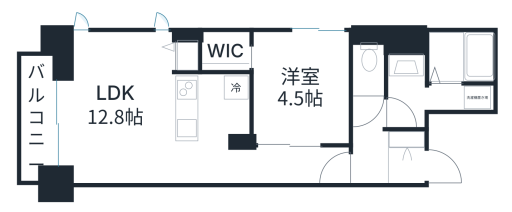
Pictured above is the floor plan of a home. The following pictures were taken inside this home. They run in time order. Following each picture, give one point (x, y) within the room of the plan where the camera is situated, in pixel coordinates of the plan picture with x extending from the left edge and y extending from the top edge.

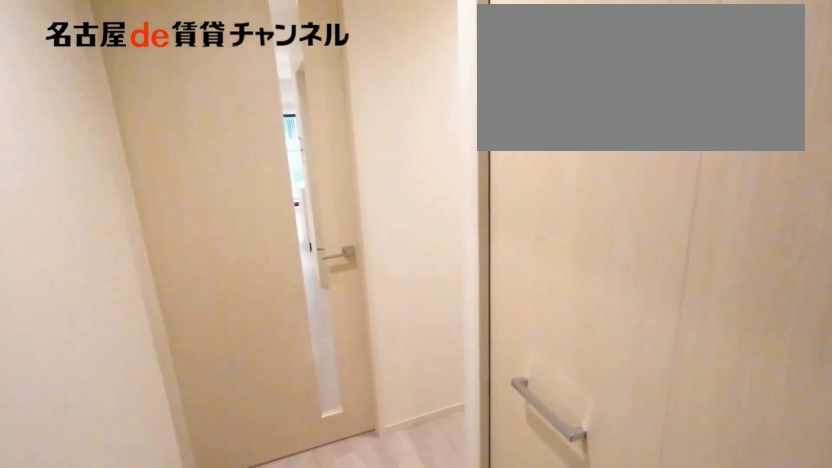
(407, 137)
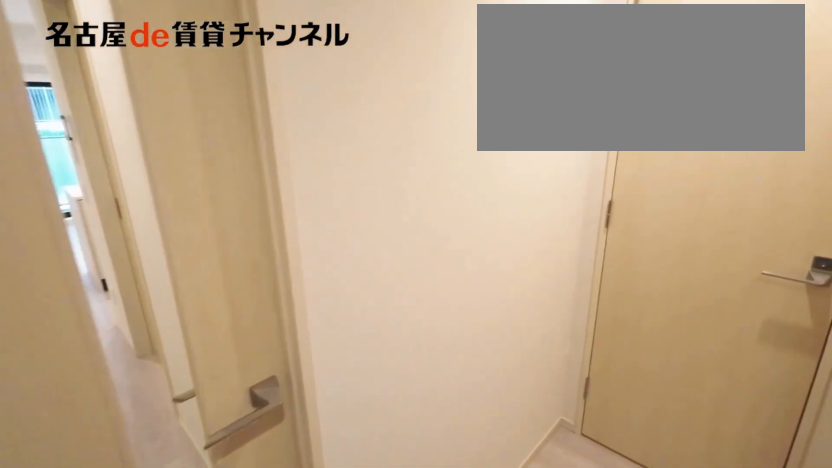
(407, 137)
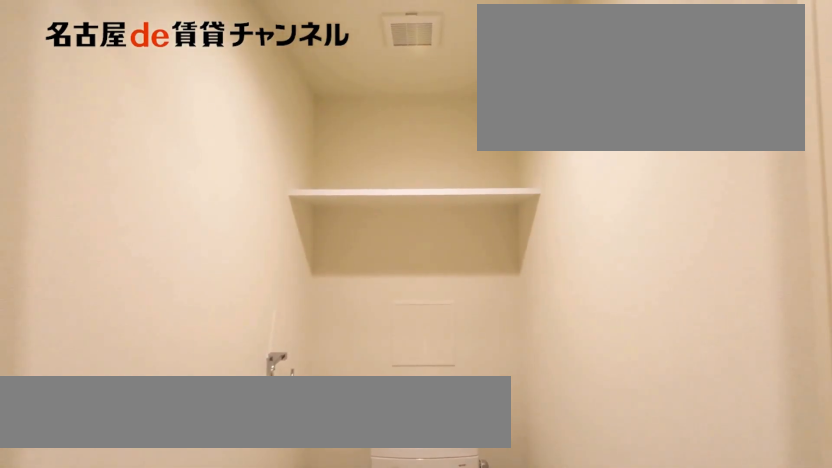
(369, 62)
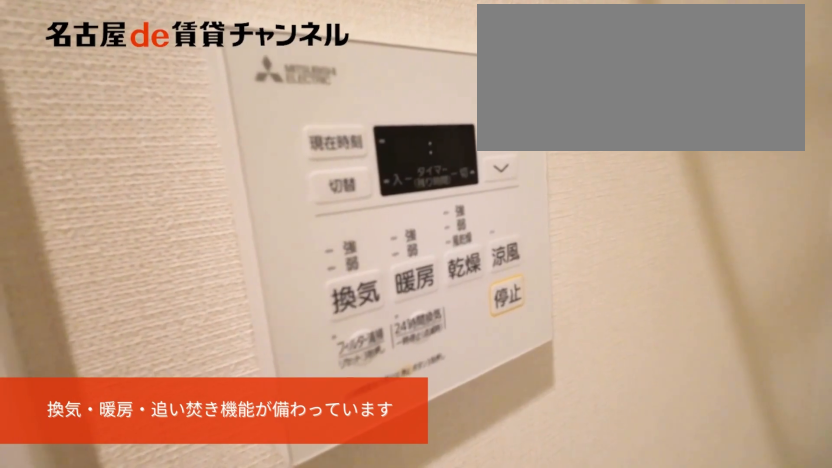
(436, 98)
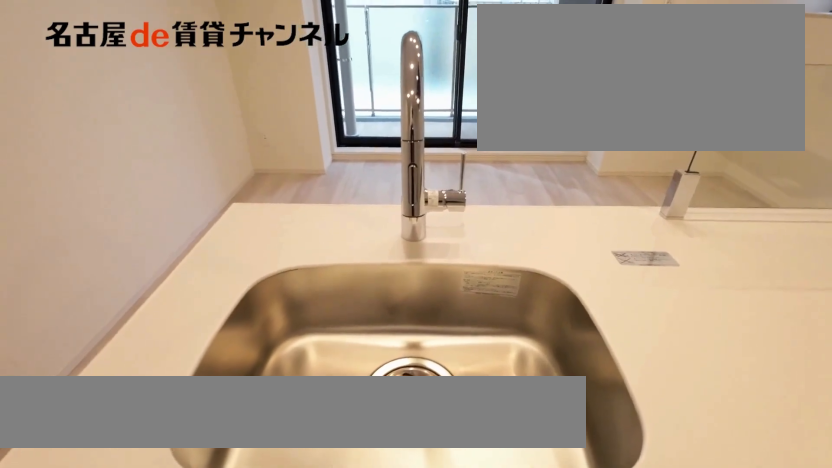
(213, 109)
